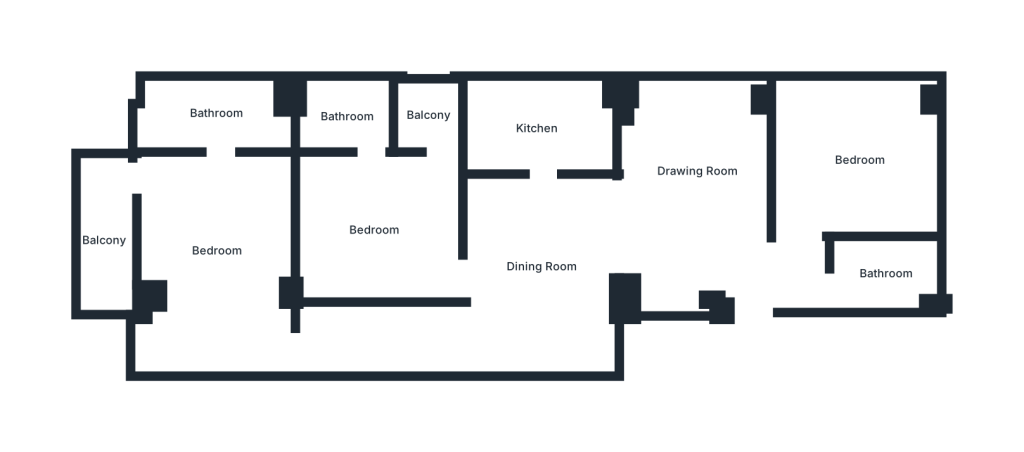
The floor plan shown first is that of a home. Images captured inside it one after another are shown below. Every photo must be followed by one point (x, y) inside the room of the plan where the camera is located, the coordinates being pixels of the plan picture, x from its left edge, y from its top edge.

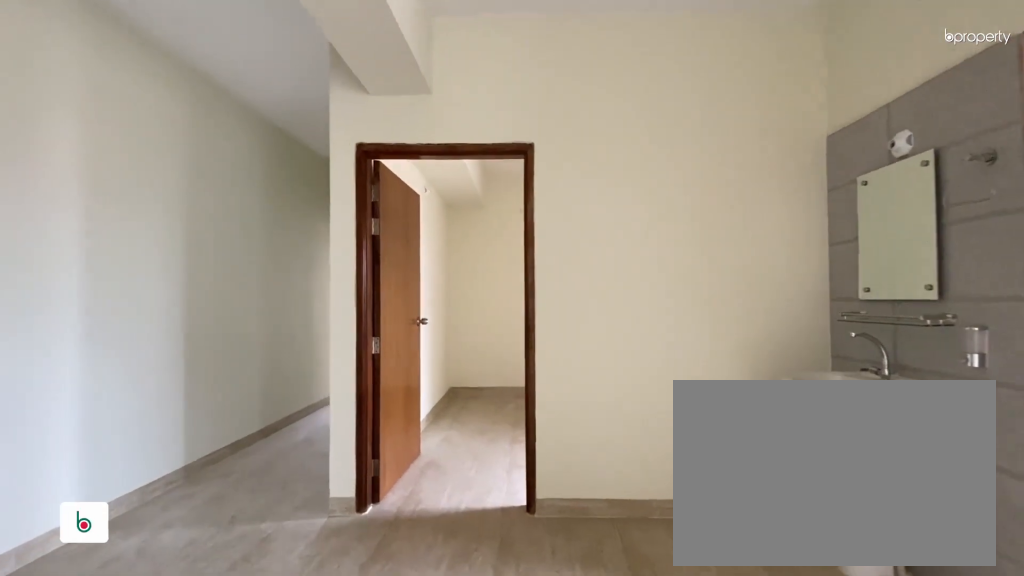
(541, 268)
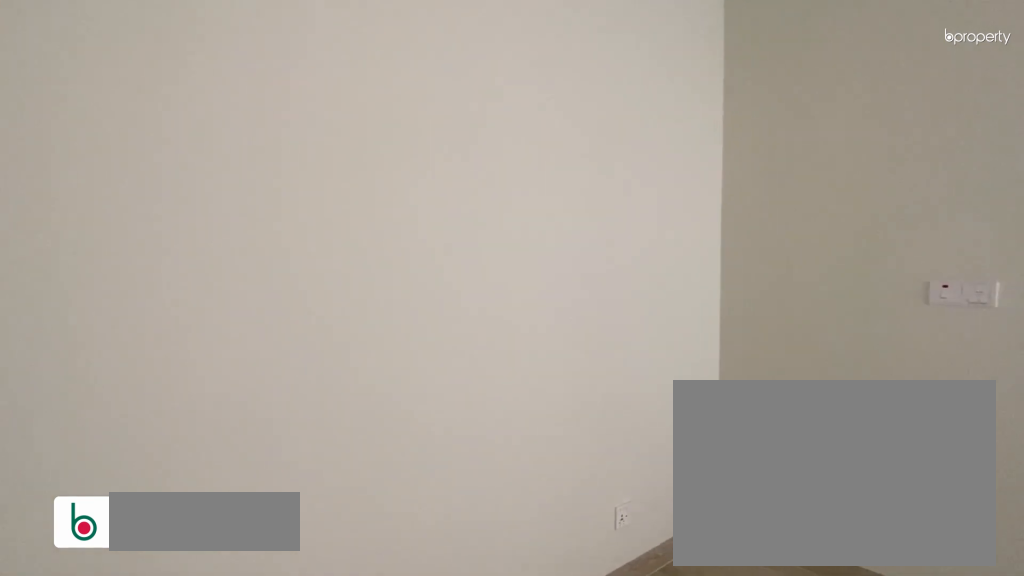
(373, 231)
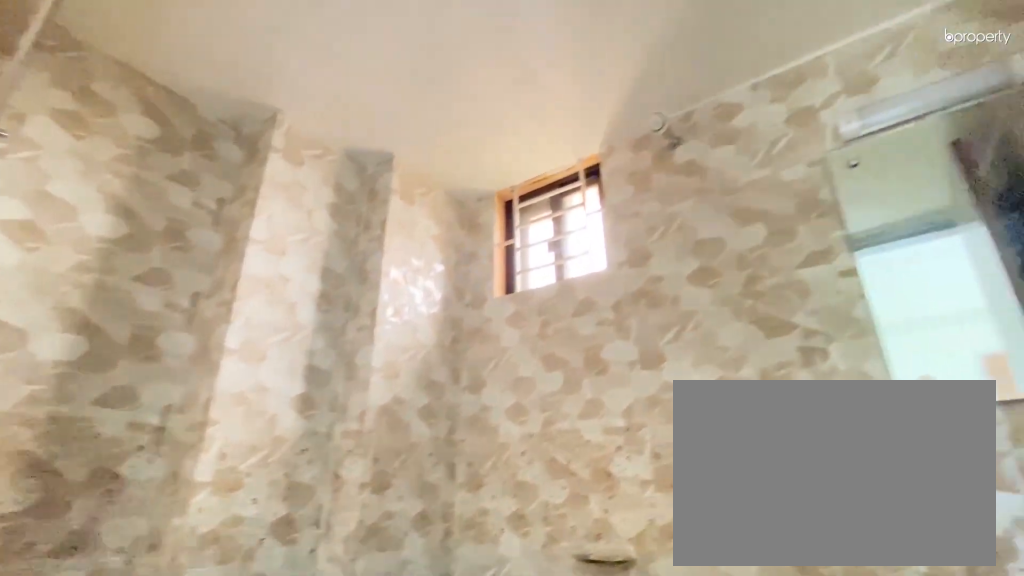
(344, 117)
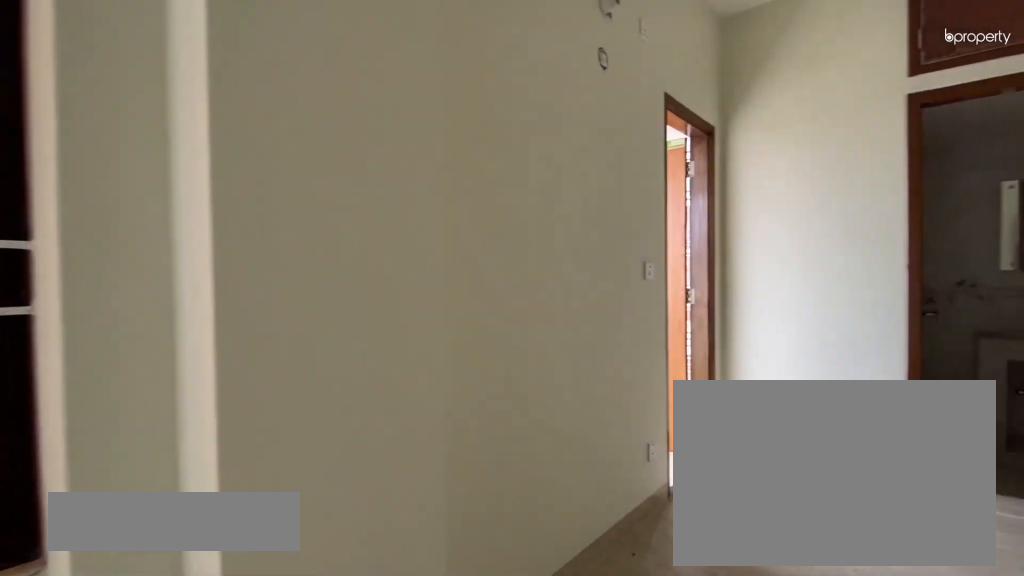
(215, 252)
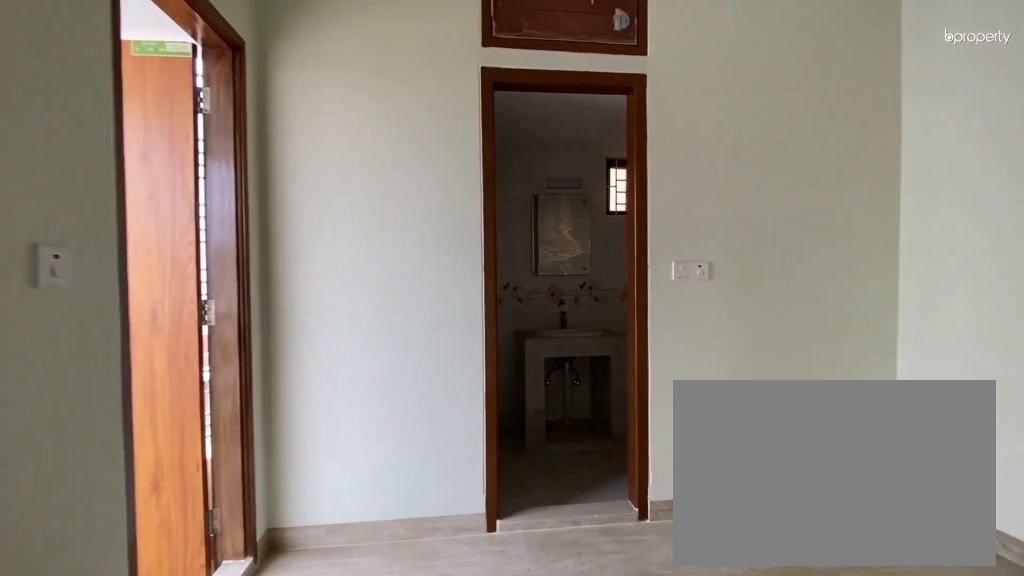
(215, 252)
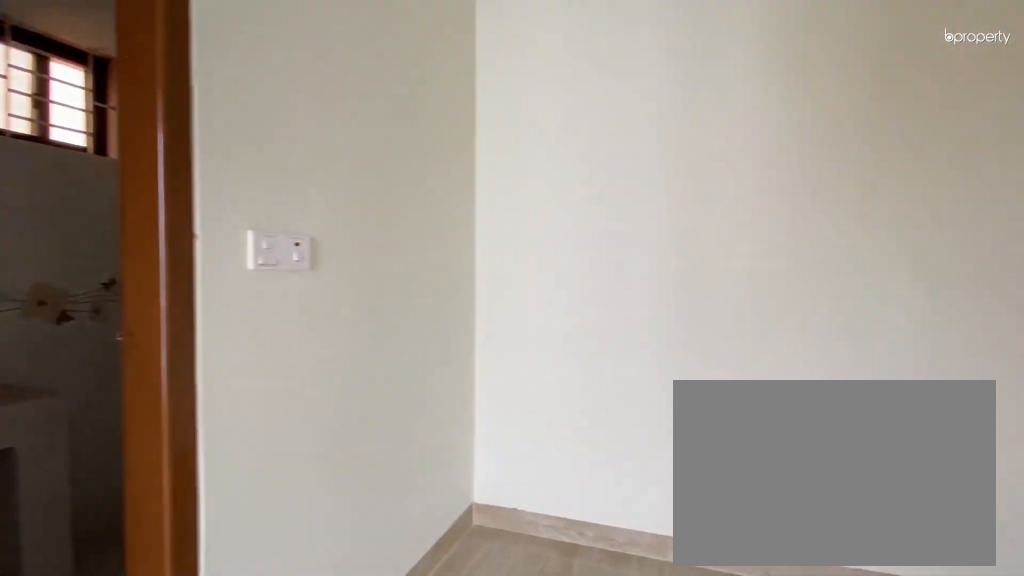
(215, 252)
